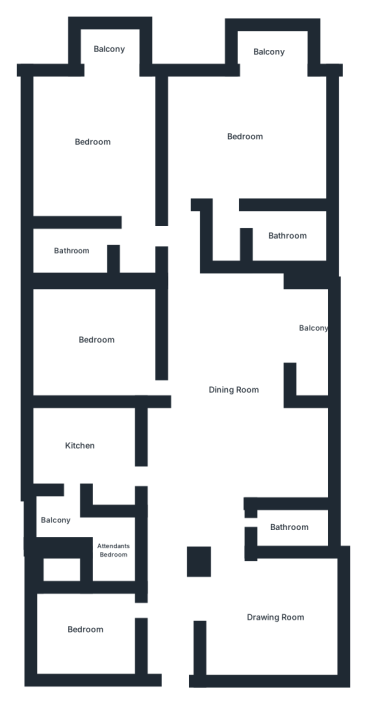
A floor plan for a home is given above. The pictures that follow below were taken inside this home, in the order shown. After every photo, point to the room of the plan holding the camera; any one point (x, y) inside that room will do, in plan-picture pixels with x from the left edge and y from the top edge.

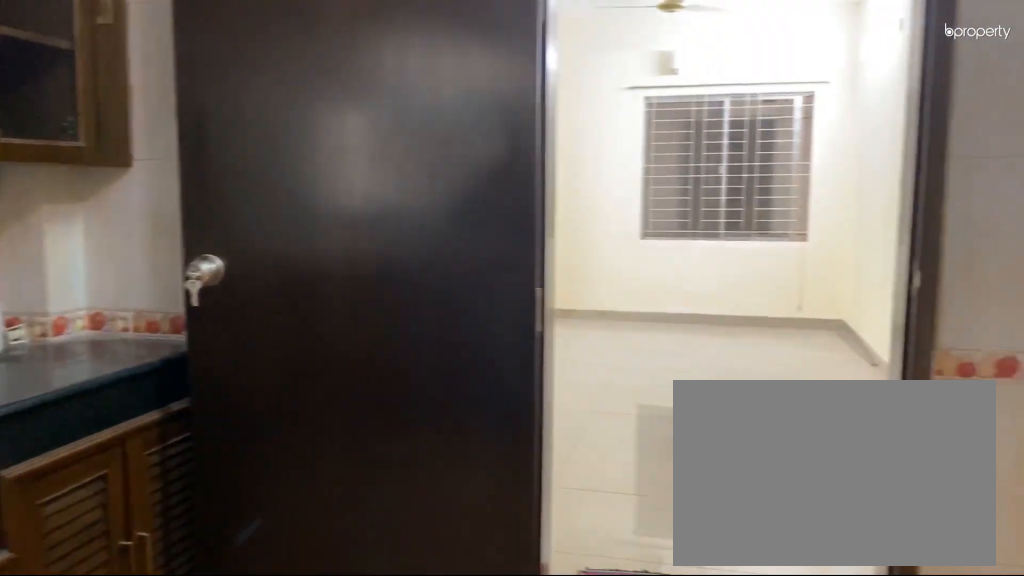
(81, 444)
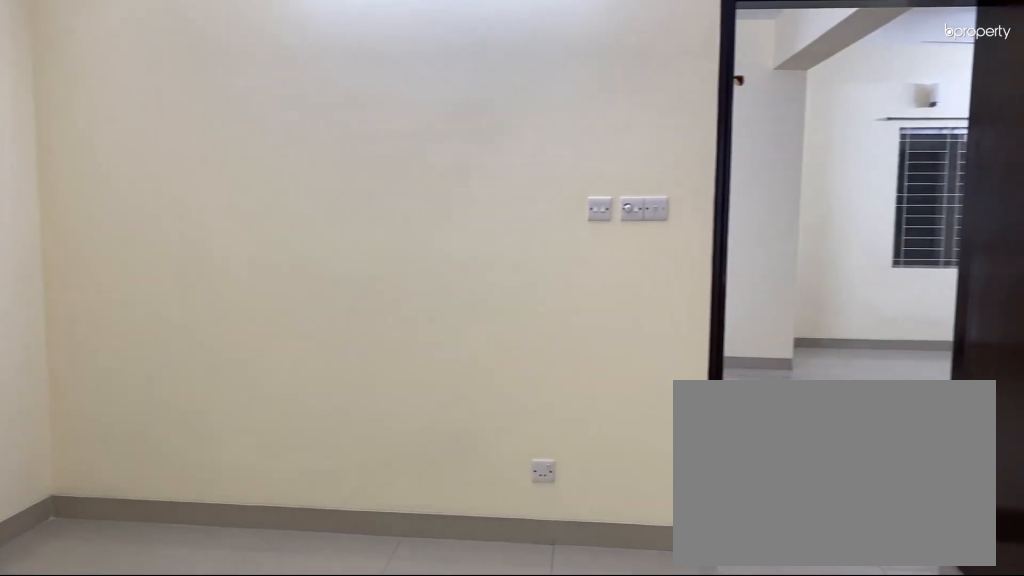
(97, 340)
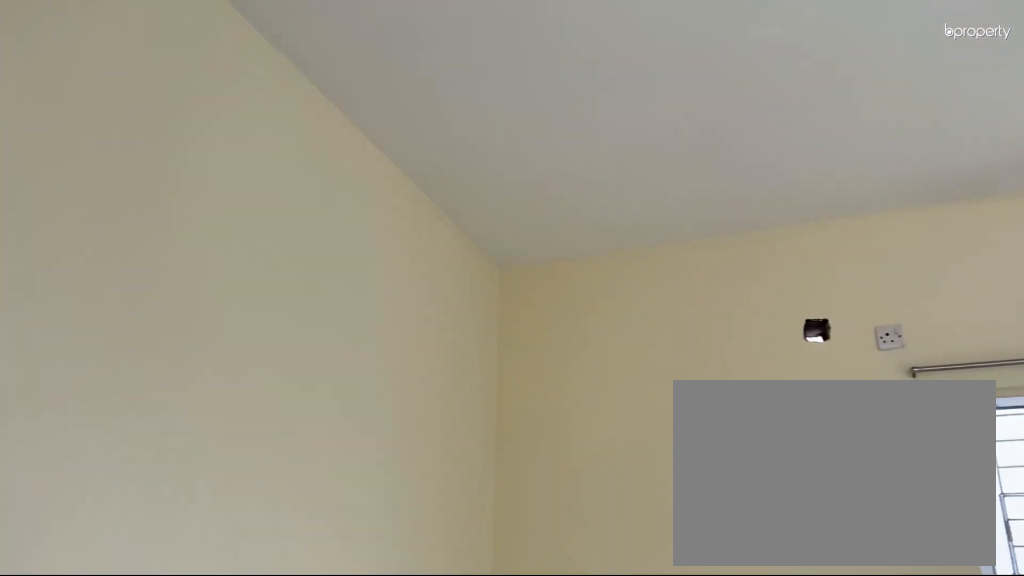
(92, 146)
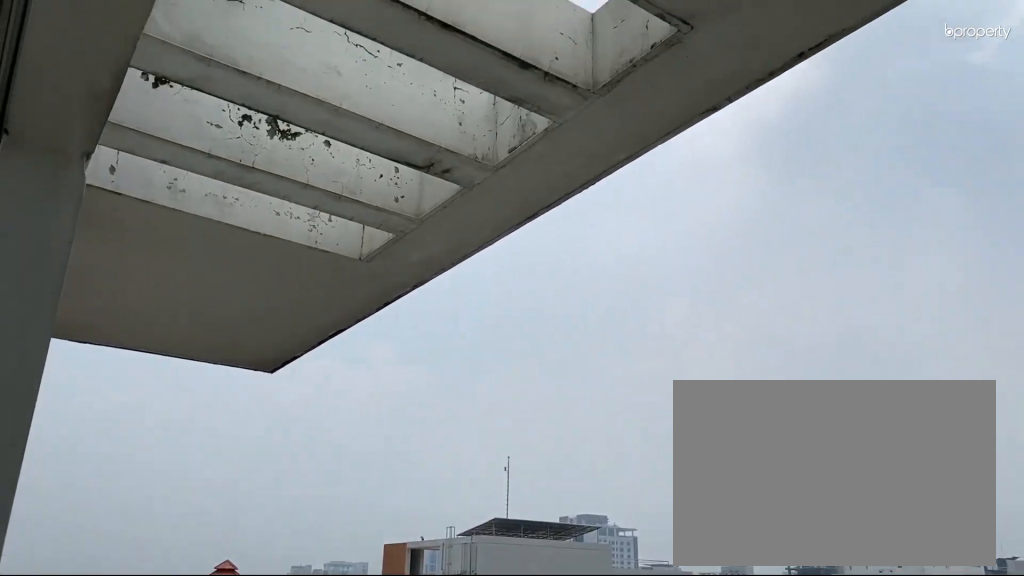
(110, 49)
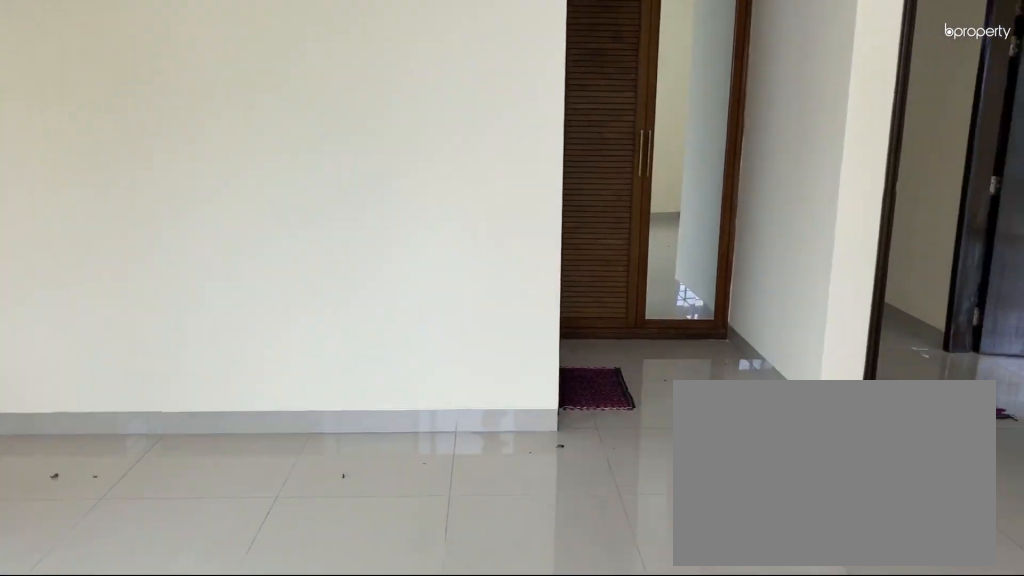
(245, 136)
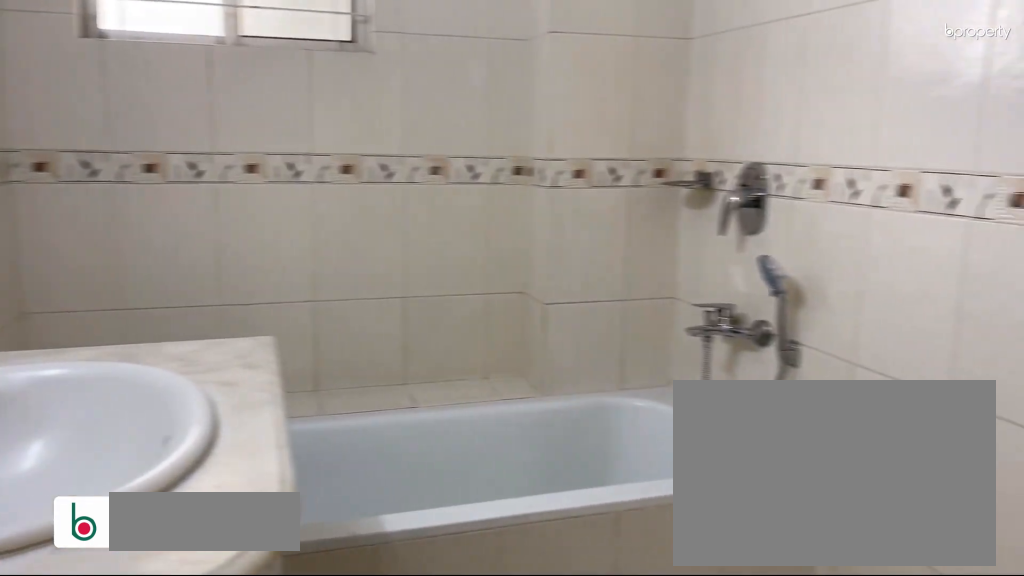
(285, 235)
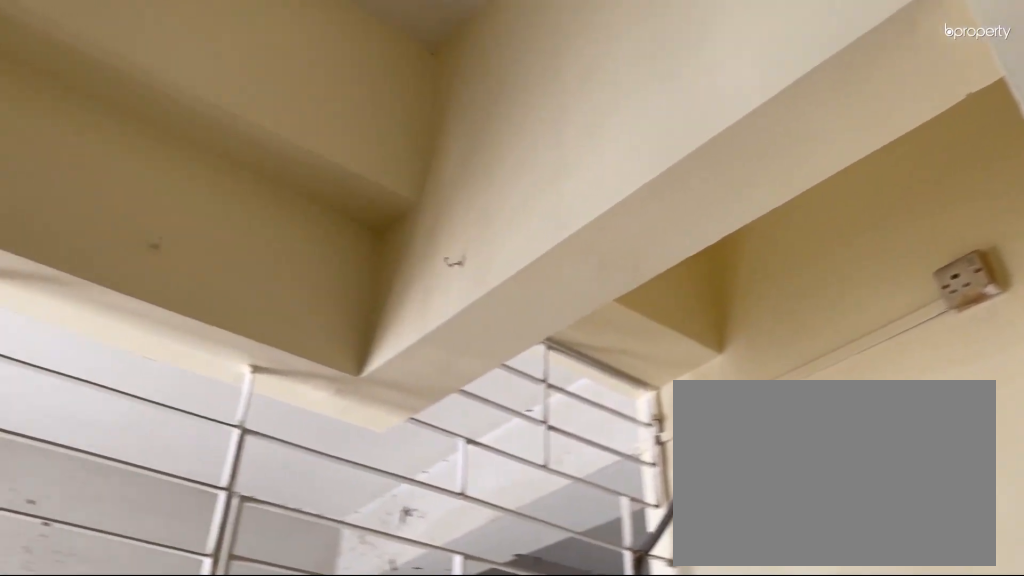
(311, 327)
